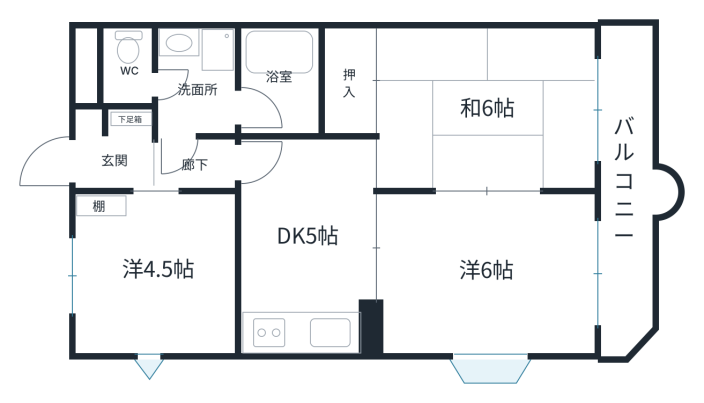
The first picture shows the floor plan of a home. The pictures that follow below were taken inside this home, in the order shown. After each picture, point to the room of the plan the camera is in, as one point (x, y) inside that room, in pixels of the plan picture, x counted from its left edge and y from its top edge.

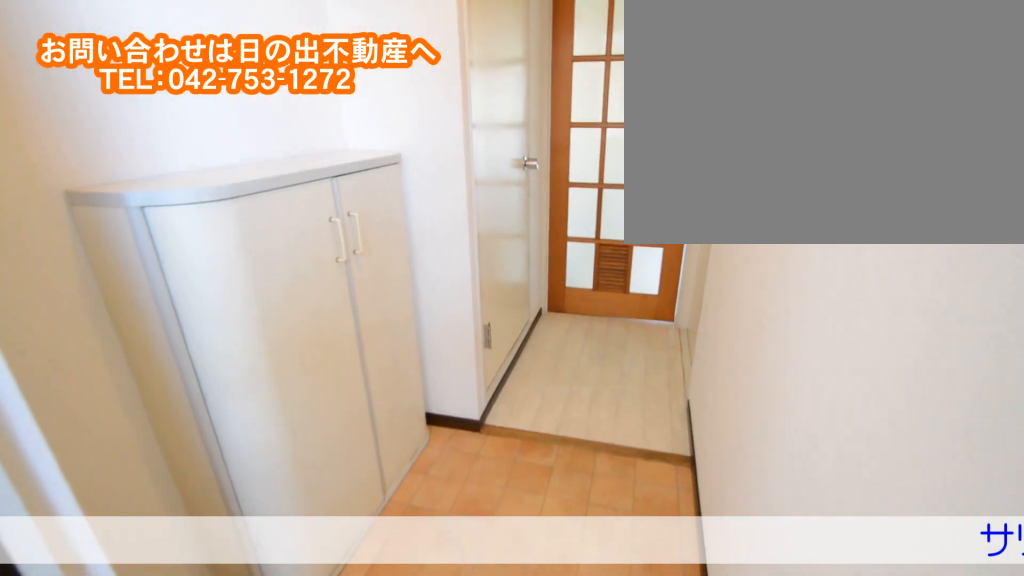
(142, 160)
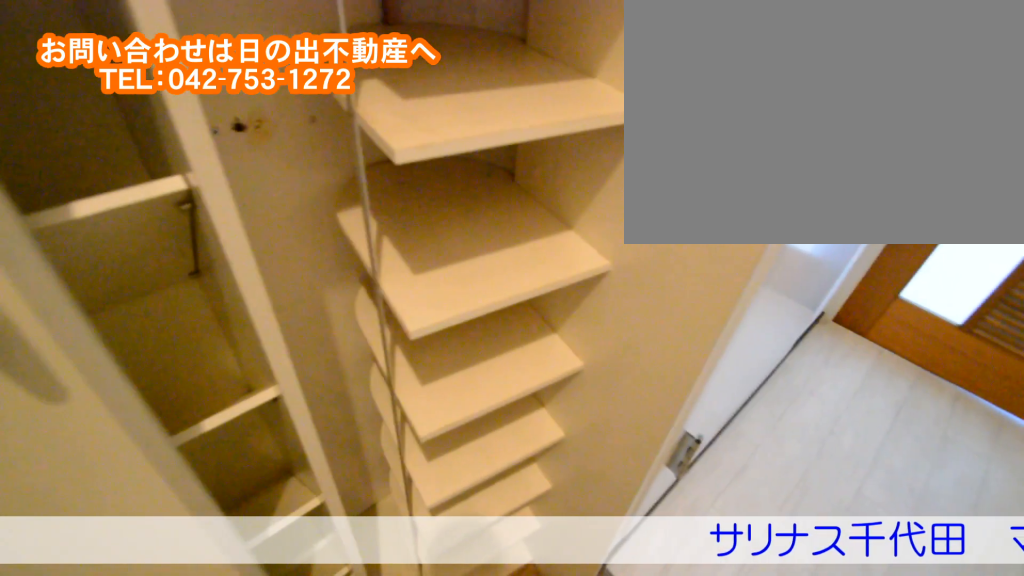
(141, 160)
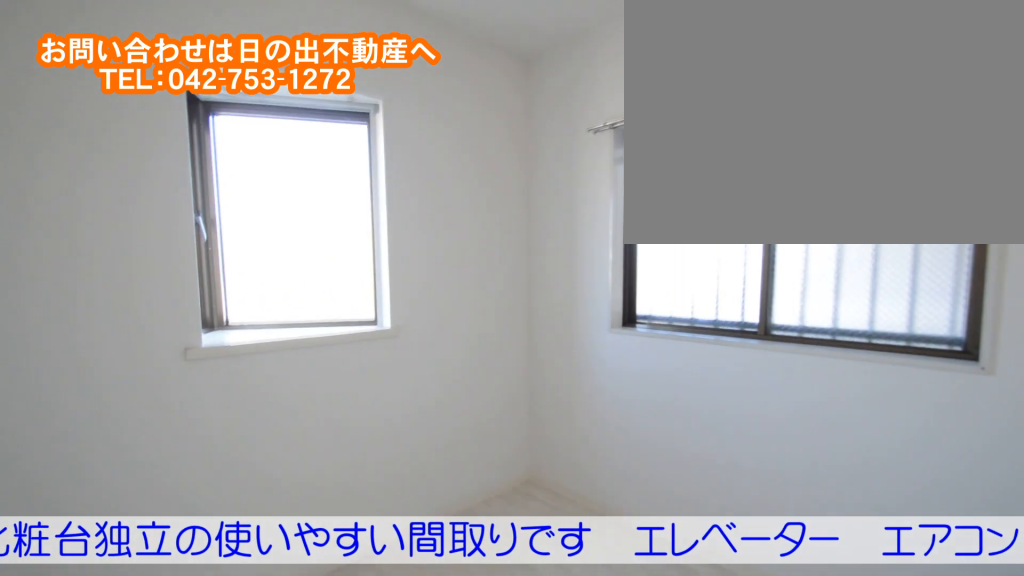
(156, 304)
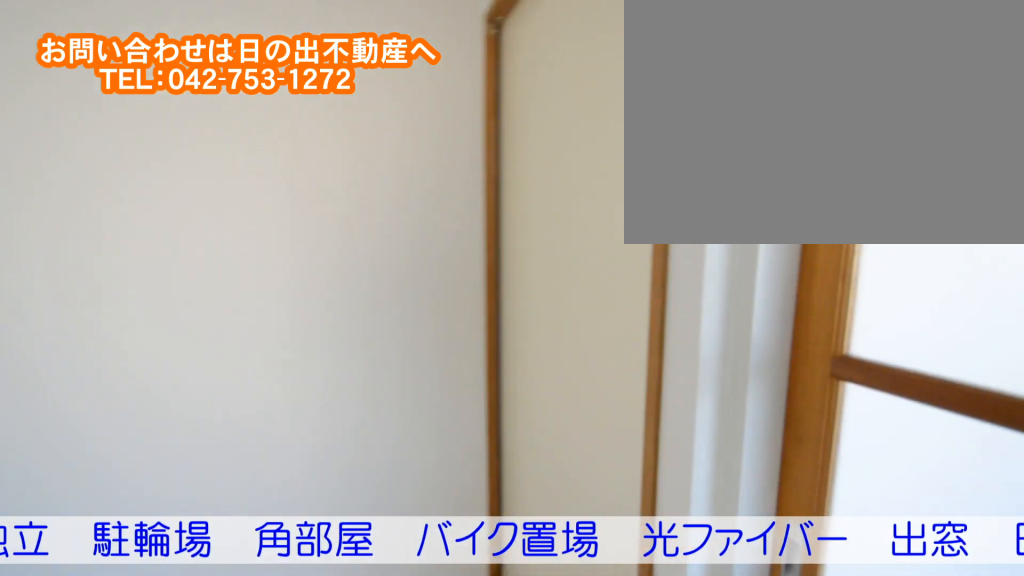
(315, 267)
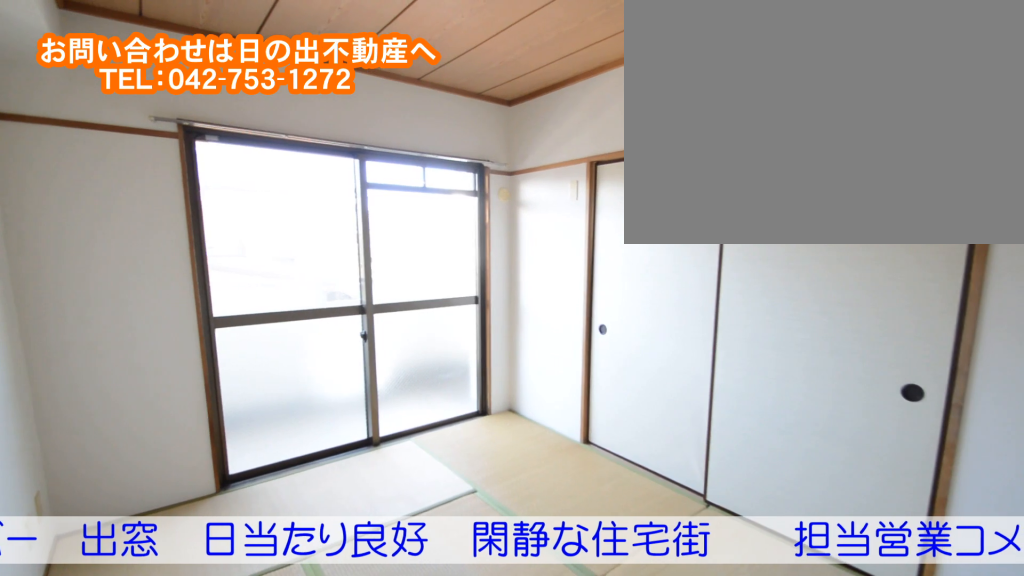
(482, 138)
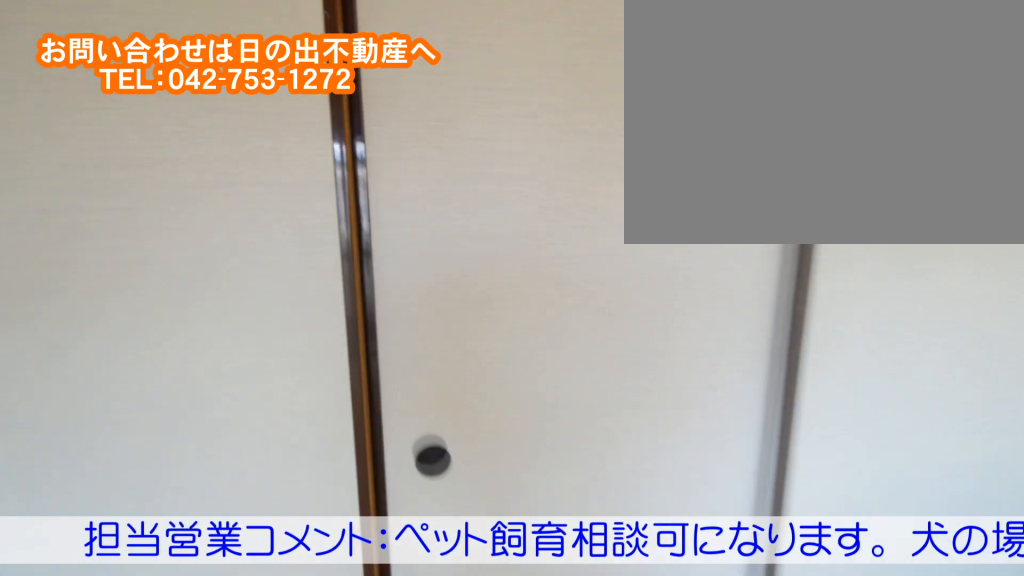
(482, 138)
